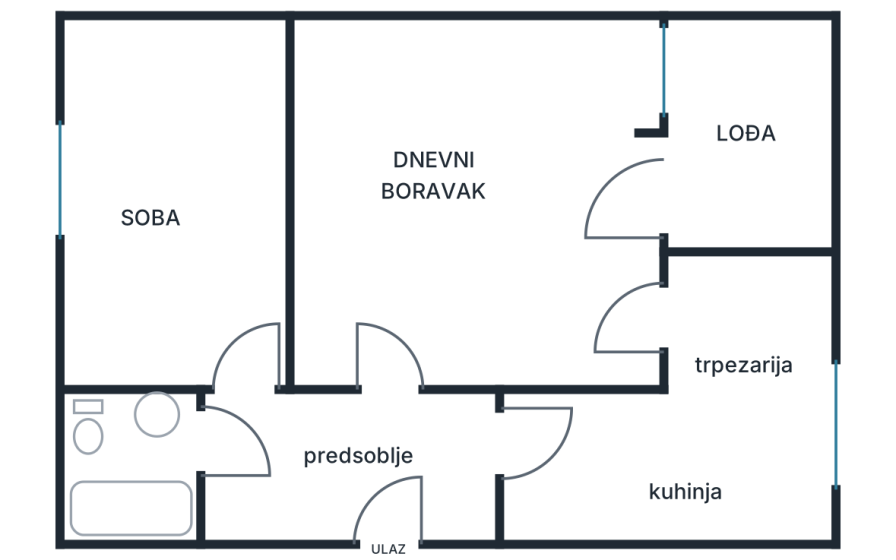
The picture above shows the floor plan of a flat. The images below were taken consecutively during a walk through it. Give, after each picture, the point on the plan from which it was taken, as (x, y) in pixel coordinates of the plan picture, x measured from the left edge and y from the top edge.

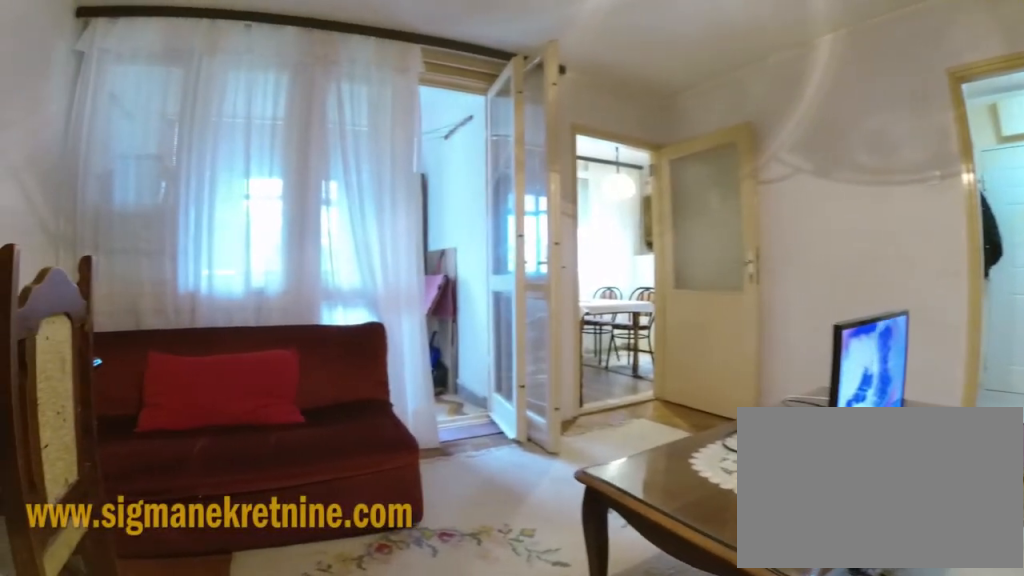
(343, 147)
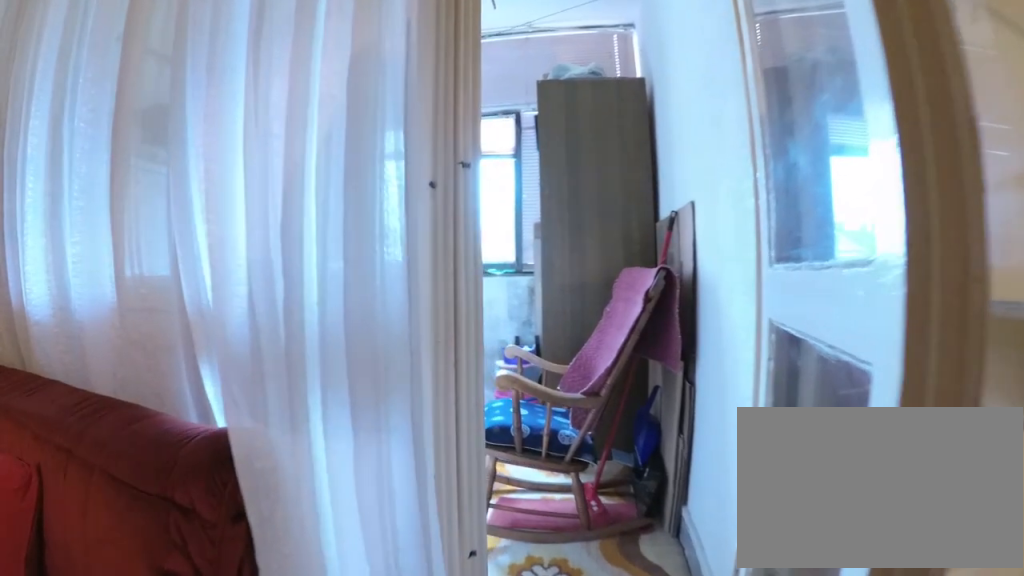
(542, 184)
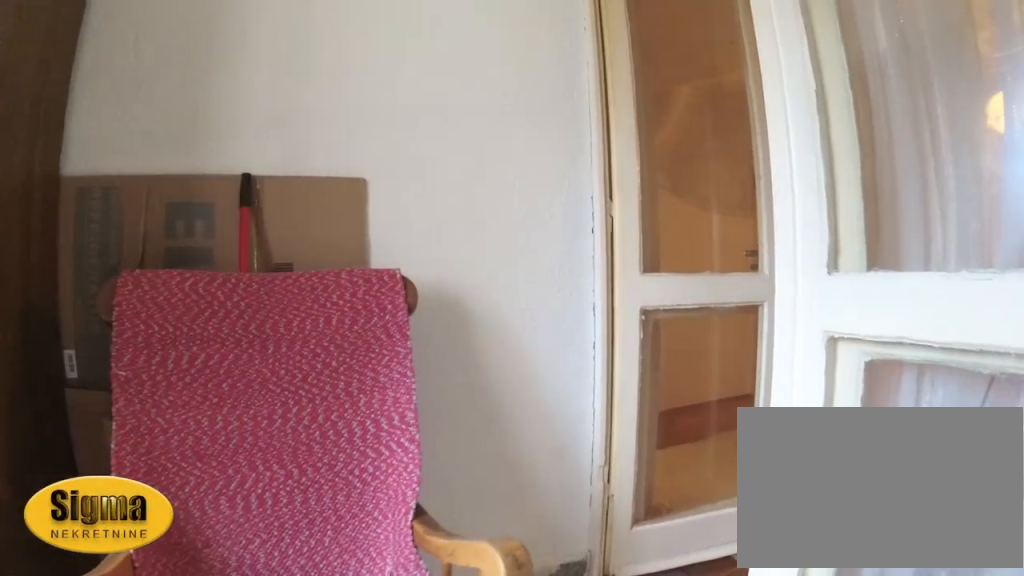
(743, 119)
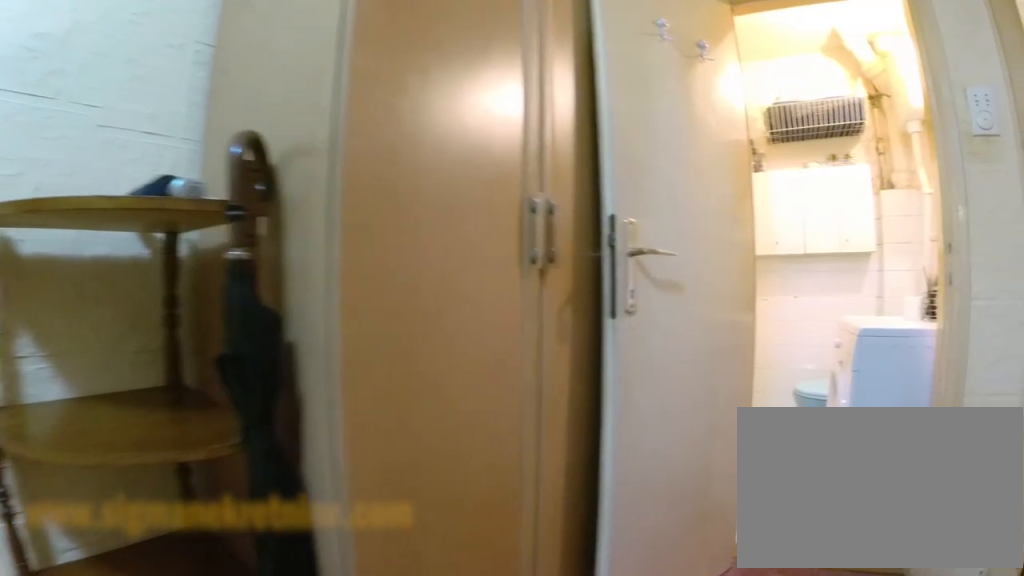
(336, 437)
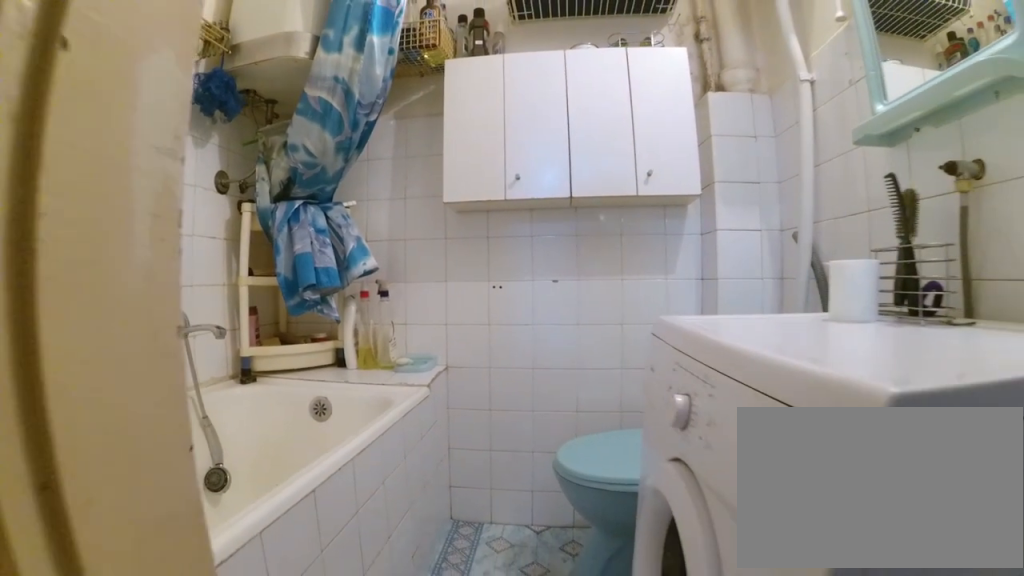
(222, 449)
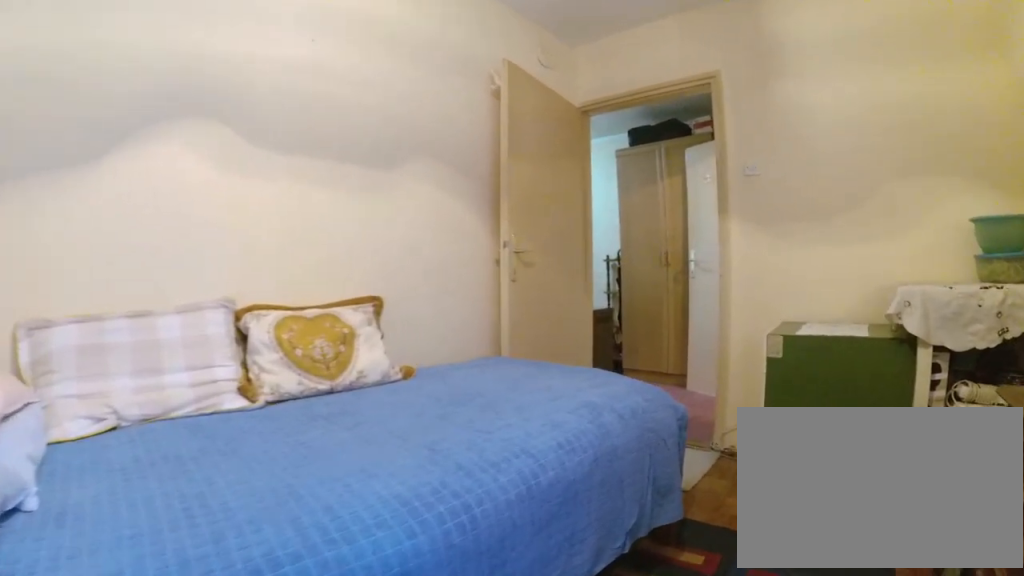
(136, 155)
